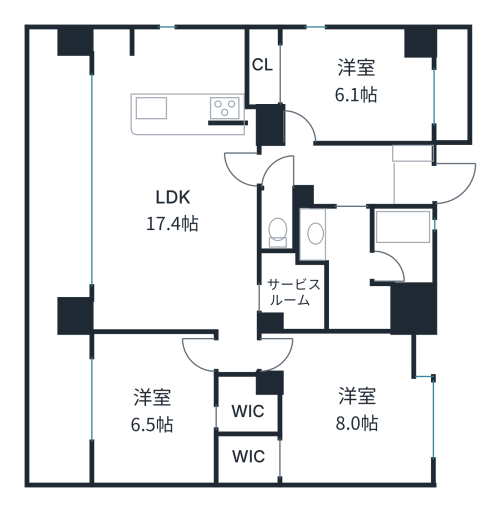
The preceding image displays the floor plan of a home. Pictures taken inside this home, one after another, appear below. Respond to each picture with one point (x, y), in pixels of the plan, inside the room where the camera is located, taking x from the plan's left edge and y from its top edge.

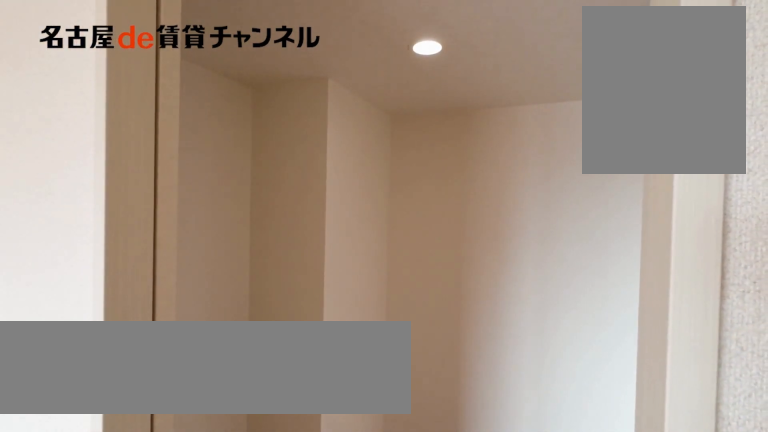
(292, 291)
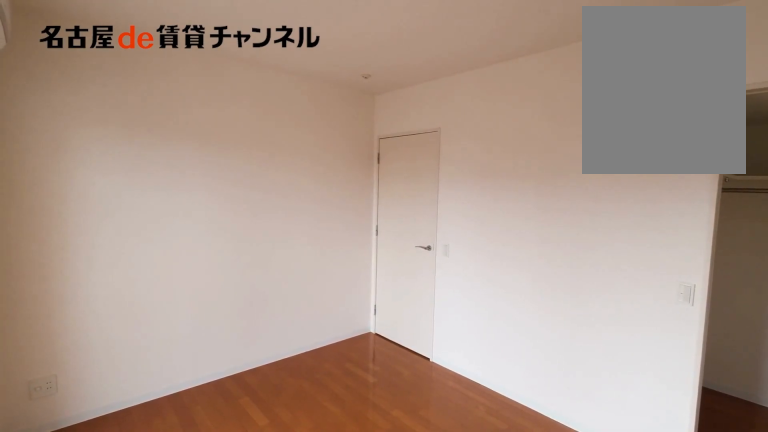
(170, 416)
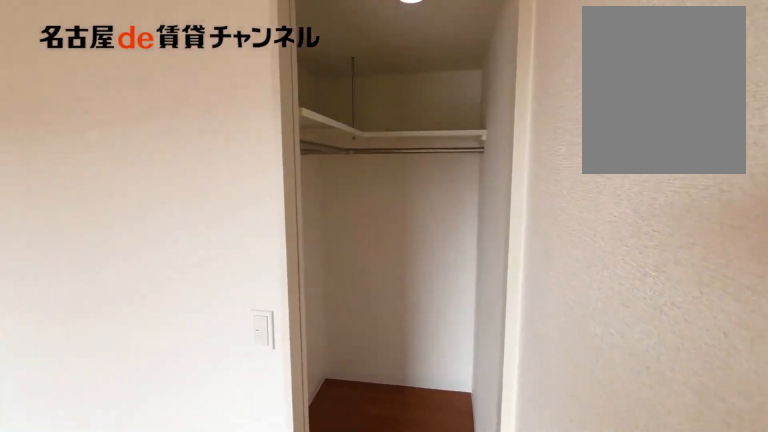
(170, 416)
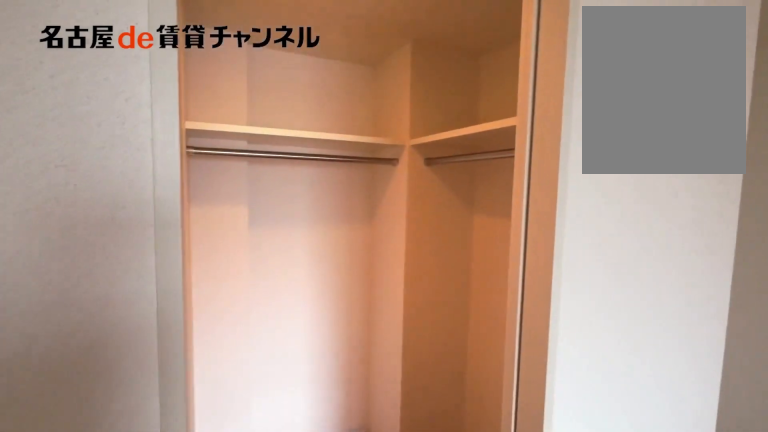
(334, 405)
